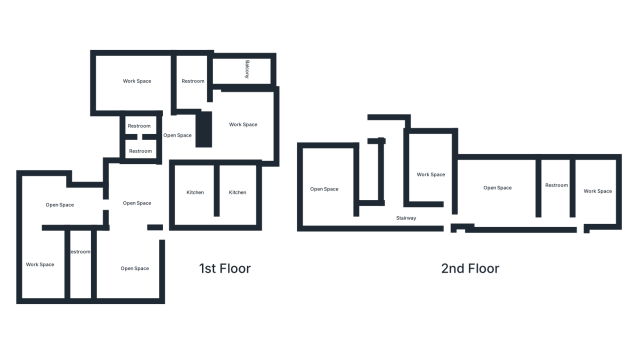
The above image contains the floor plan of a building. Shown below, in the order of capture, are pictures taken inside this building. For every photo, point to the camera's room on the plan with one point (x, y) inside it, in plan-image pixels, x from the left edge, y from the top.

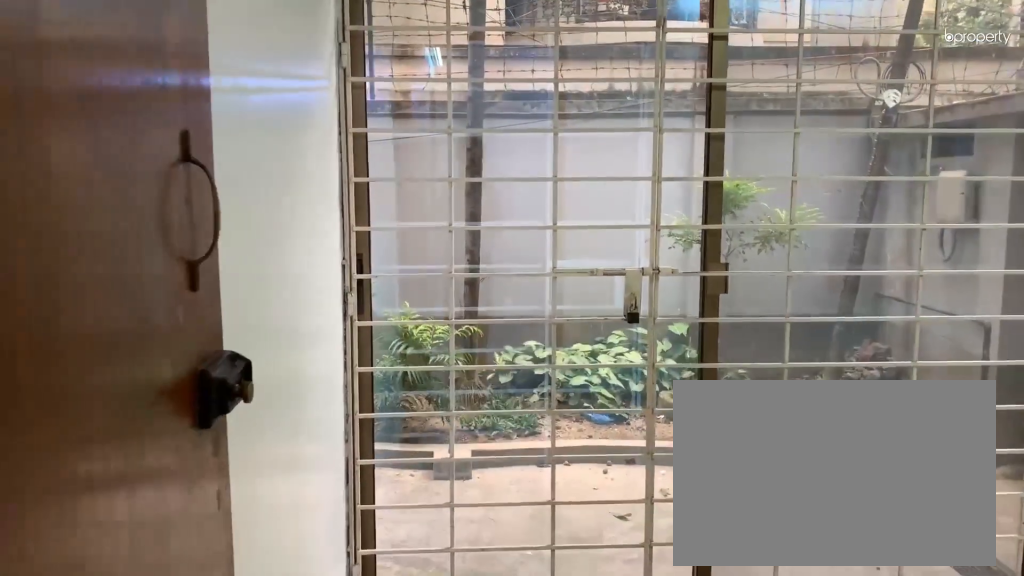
(240, 69)
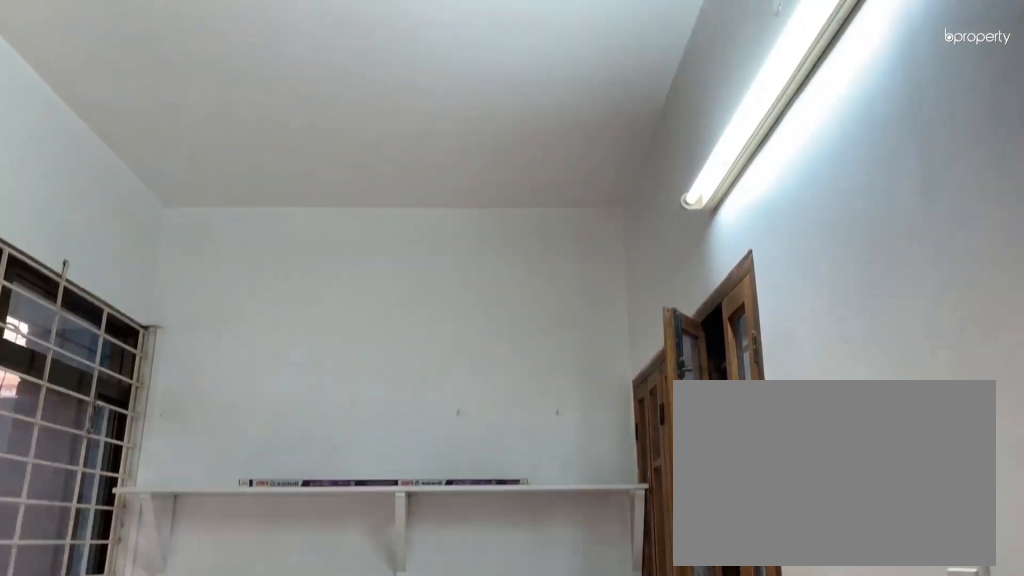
(238, 69)
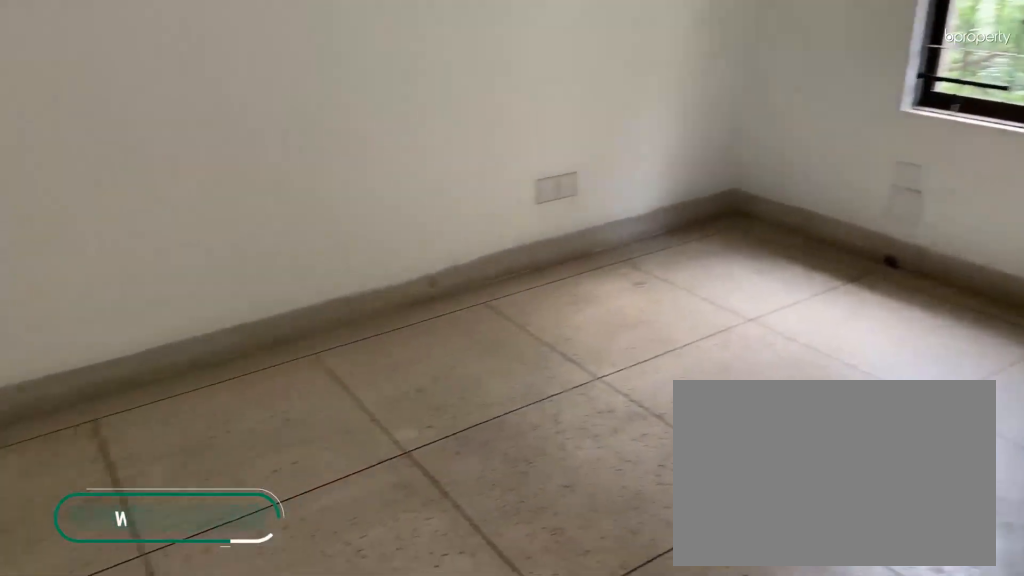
(433, 172)
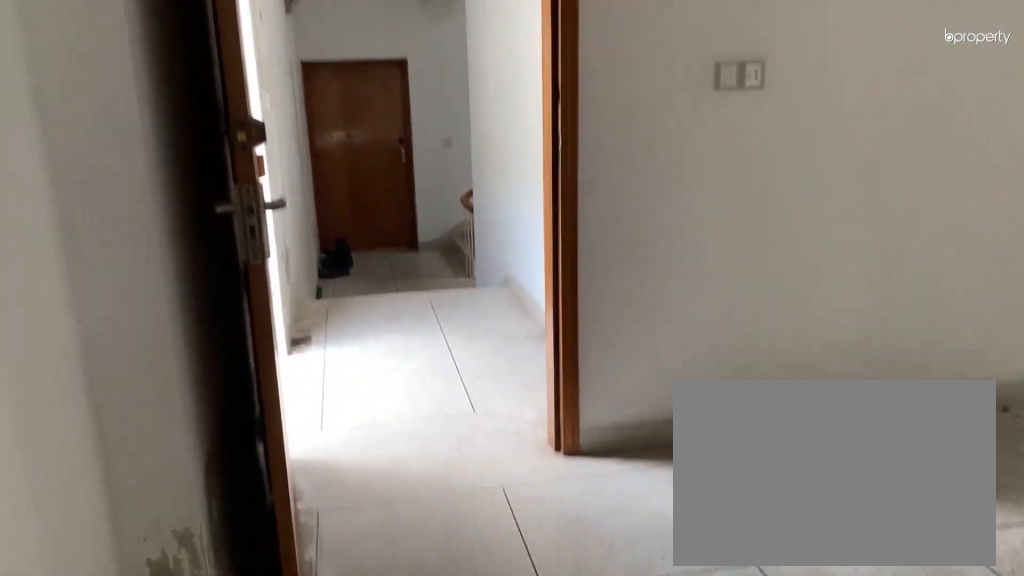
(500, 194)
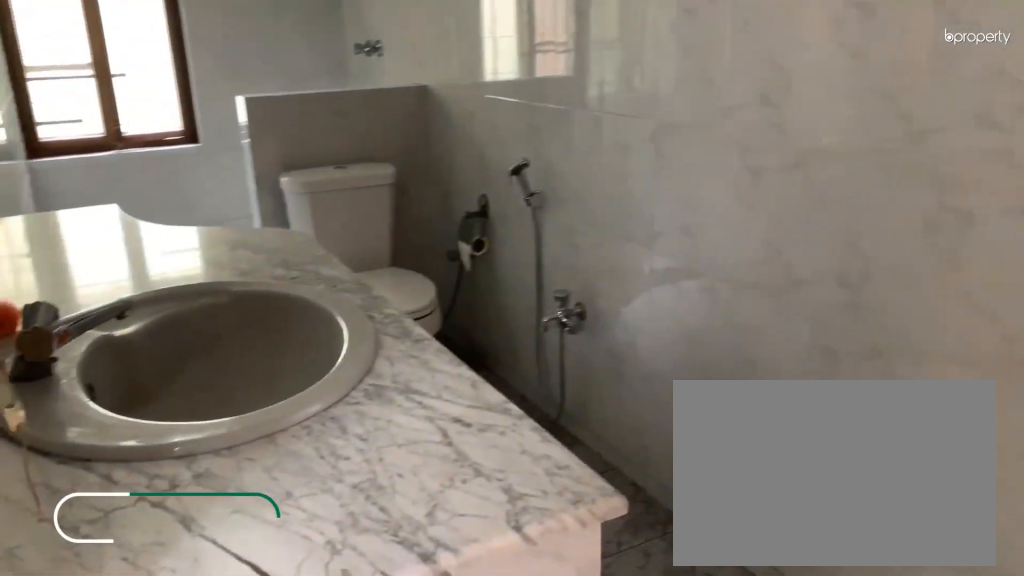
(557, 197)
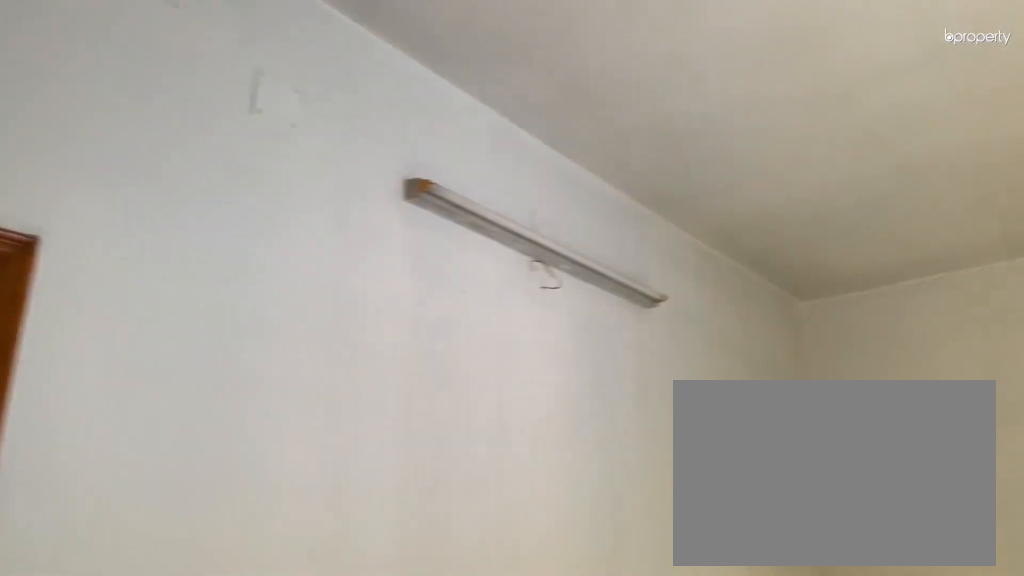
(595, 193)
